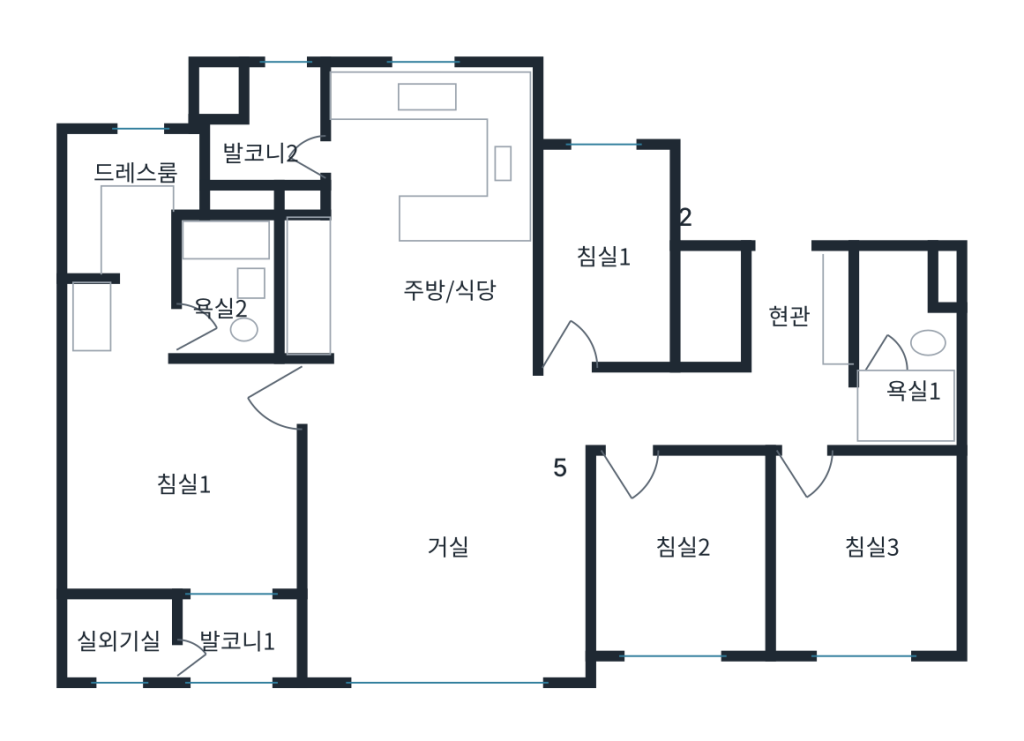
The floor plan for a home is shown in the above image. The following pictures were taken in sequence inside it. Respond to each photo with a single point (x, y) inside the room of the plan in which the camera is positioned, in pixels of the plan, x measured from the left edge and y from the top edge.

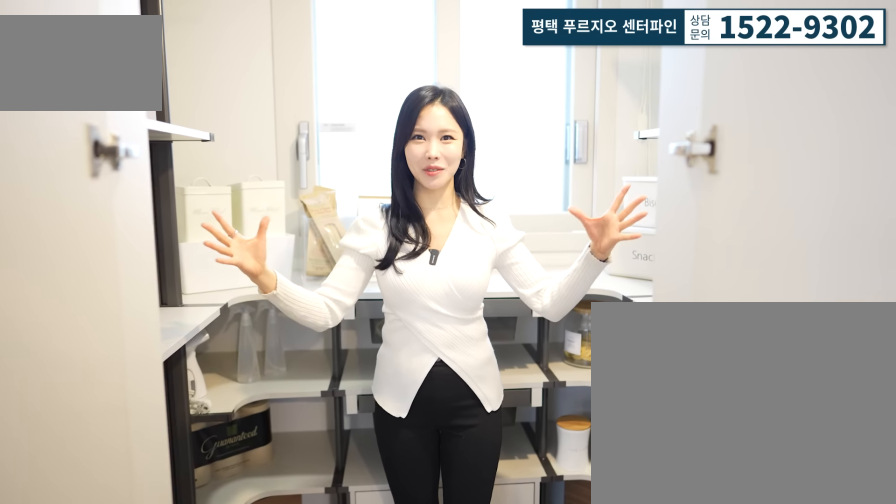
(604, 286)
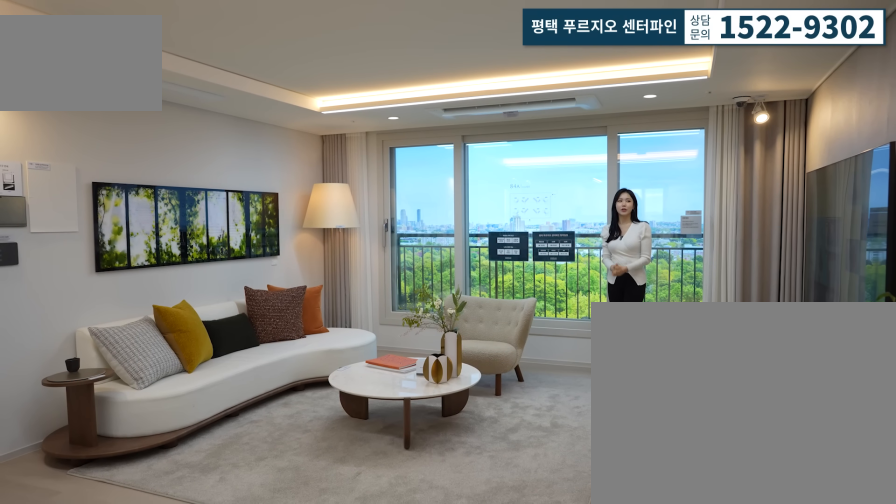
(438, 571)
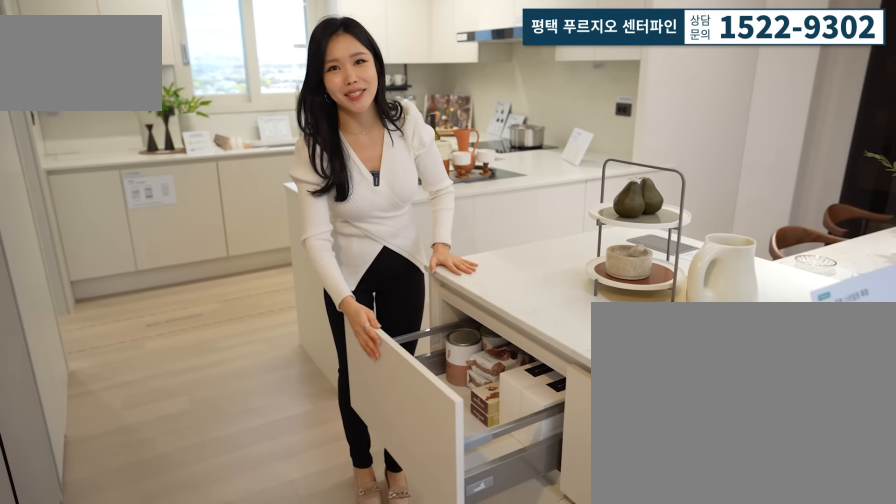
(439, 248)
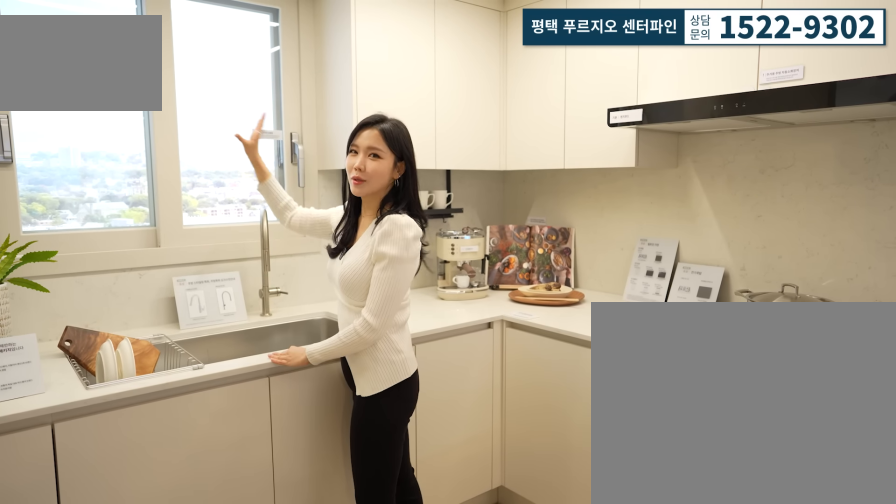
(438, 248)
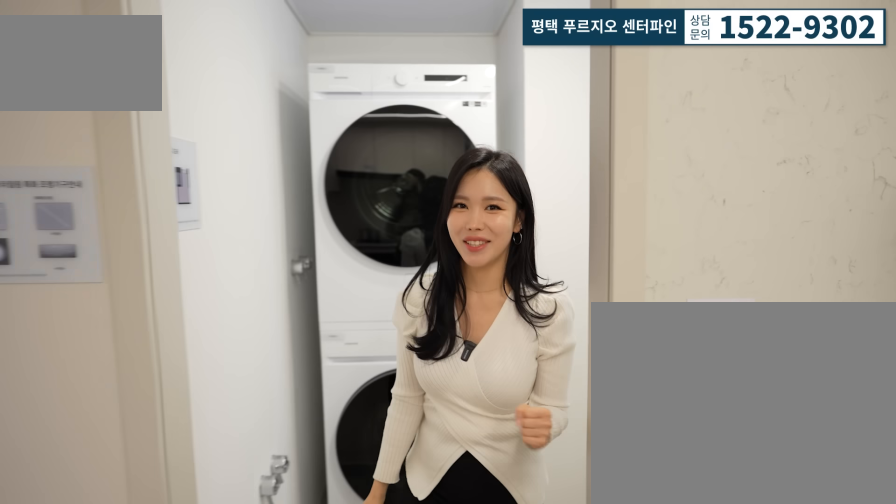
(256, 125)
